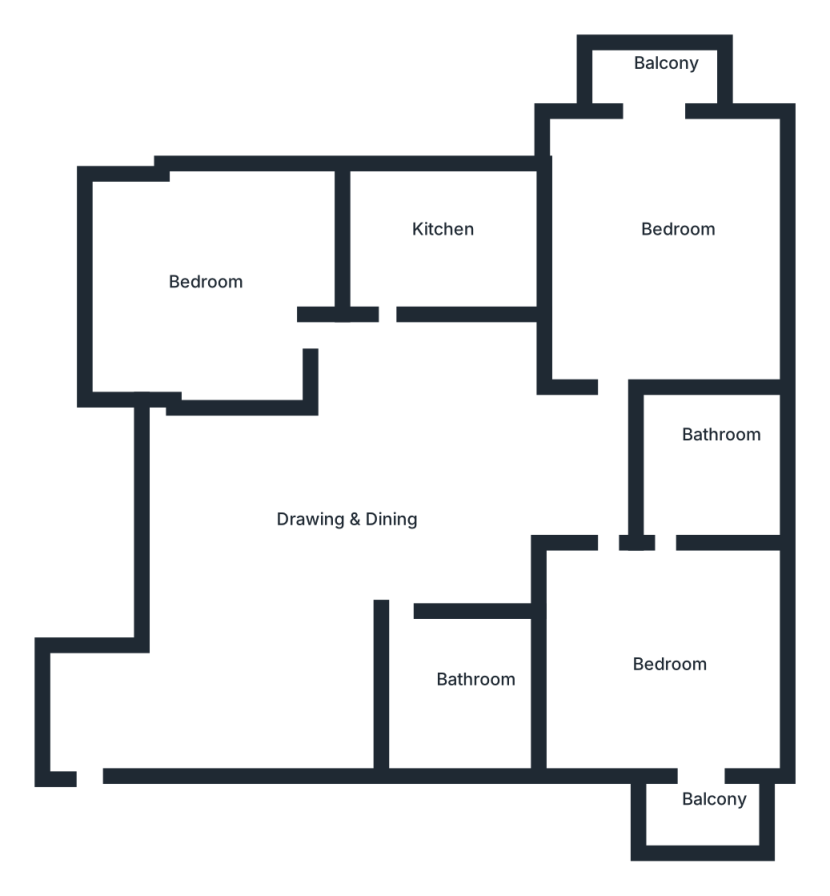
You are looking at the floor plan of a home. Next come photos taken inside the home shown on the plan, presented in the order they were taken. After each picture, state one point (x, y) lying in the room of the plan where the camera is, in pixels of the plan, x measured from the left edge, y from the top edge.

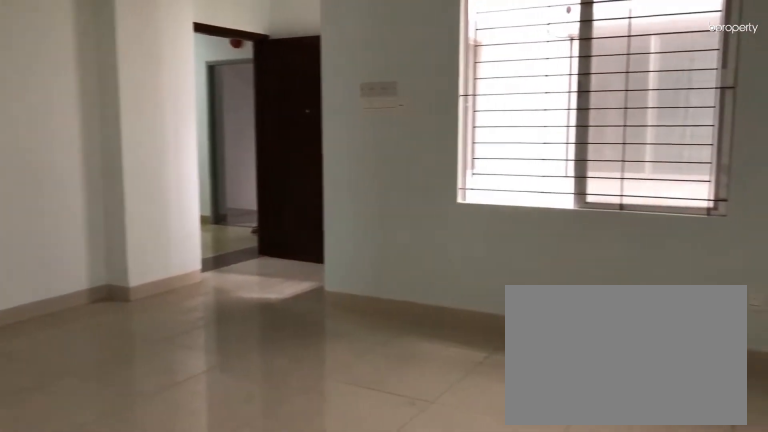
(357, 505)
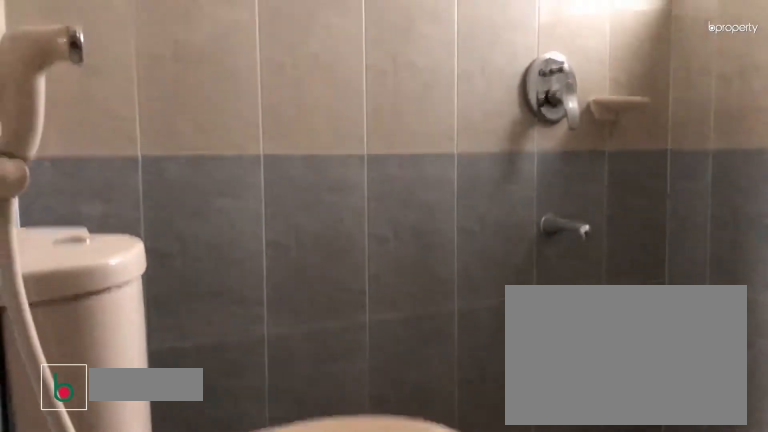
(454, 683)
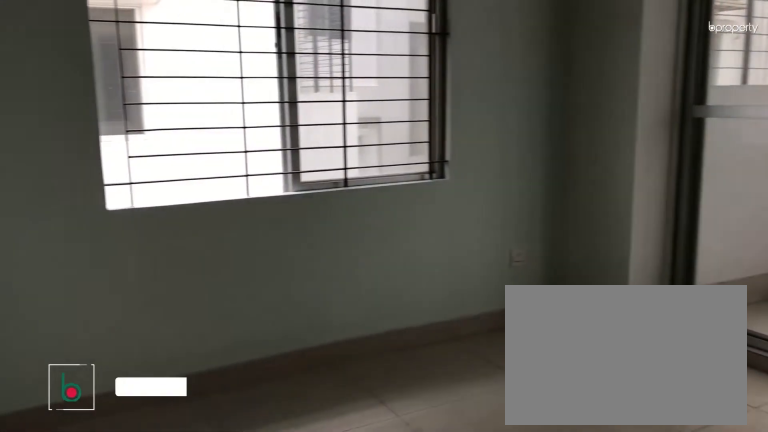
(679, 677)
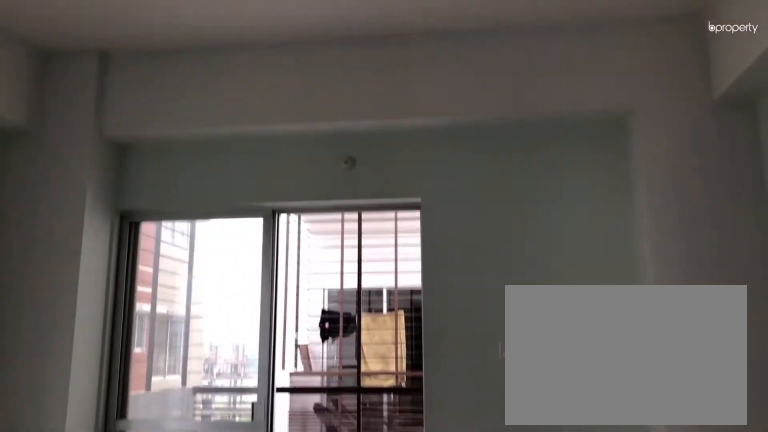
(679, 677)
